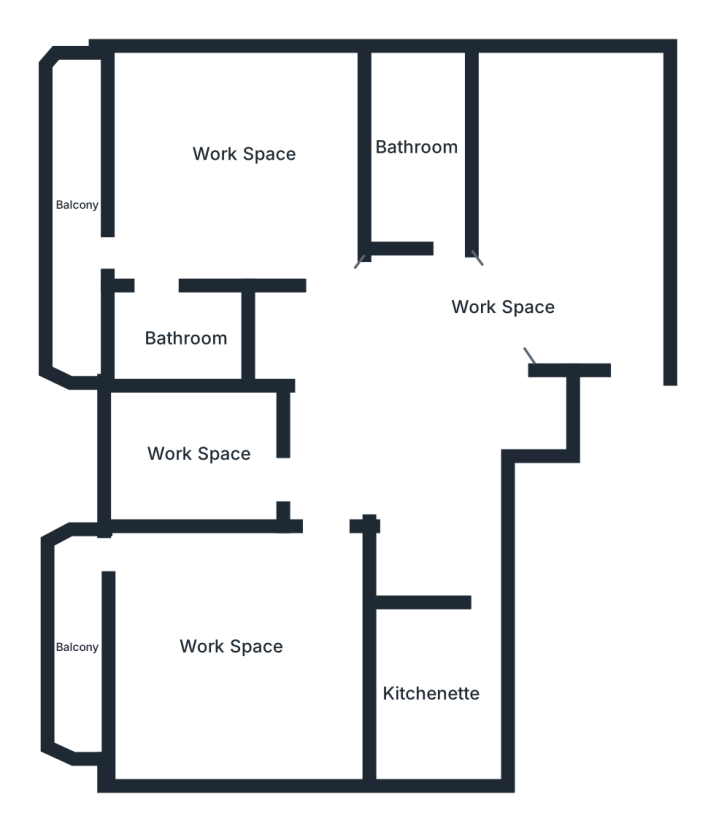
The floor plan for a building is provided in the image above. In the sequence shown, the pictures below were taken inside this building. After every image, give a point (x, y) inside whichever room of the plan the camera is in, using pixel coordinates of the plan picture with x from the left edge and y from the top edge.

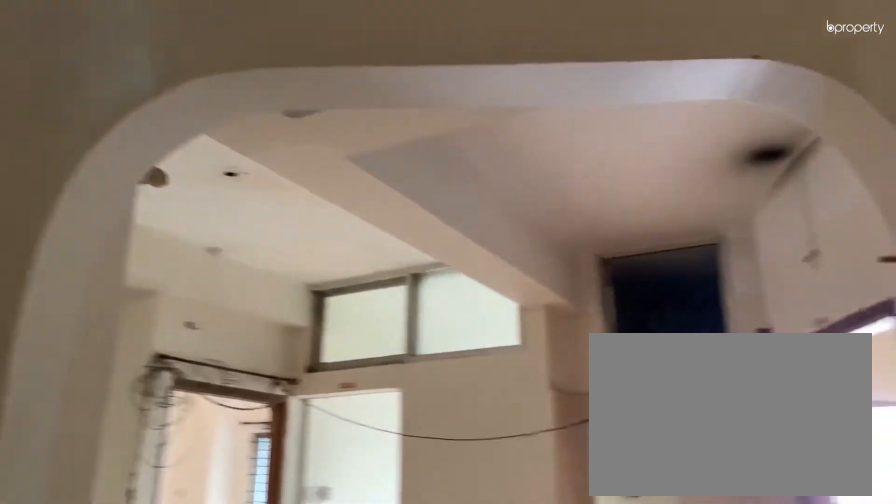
(510, 305)
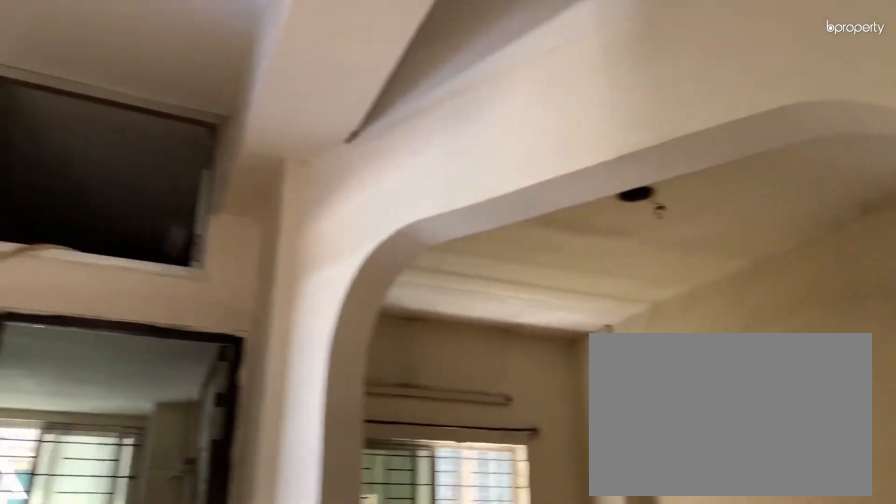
(510, 305)
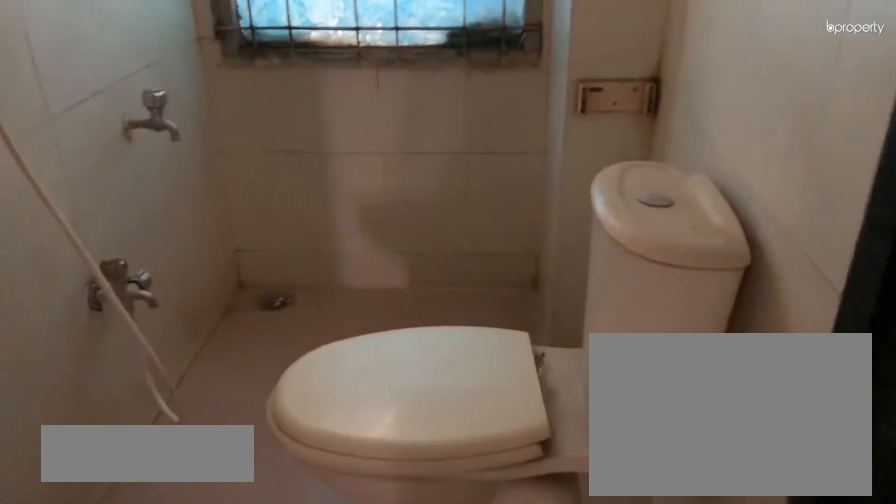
(416, 148)
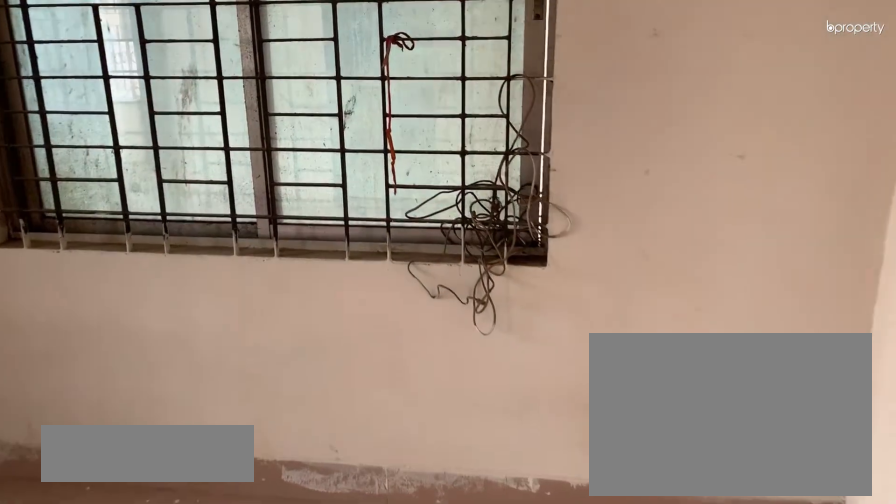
(242, 152)
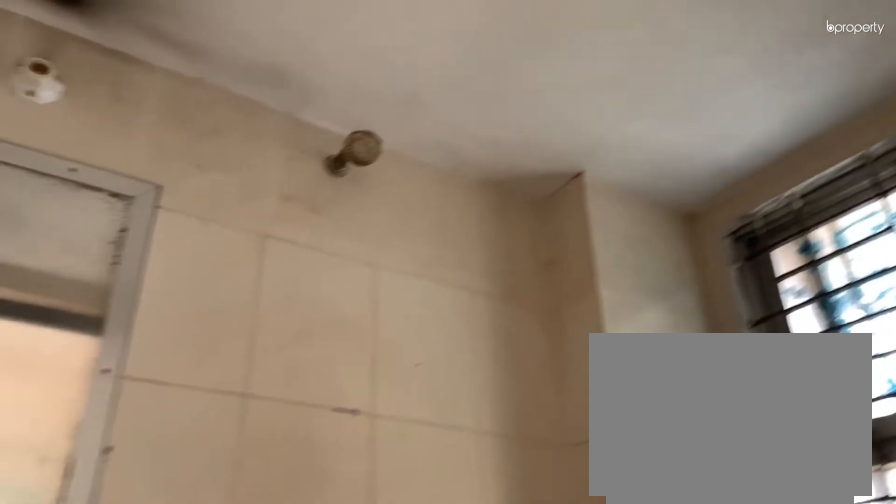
(187, 338)
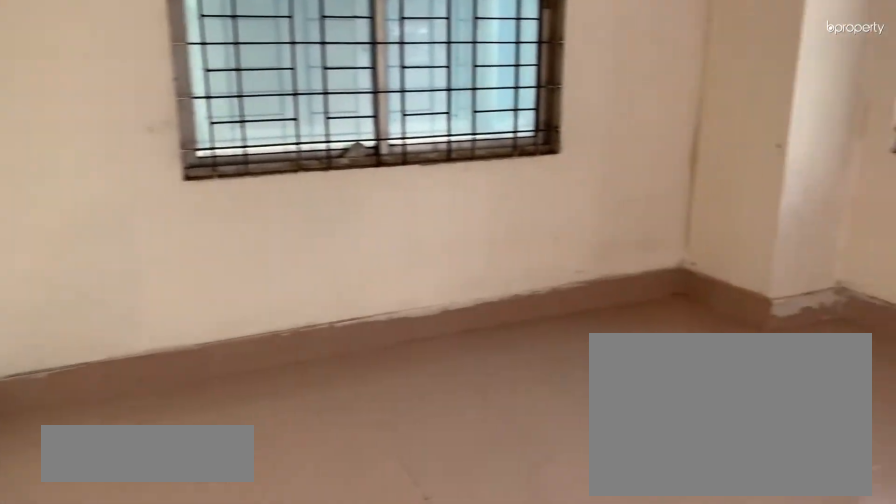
(231, 644)
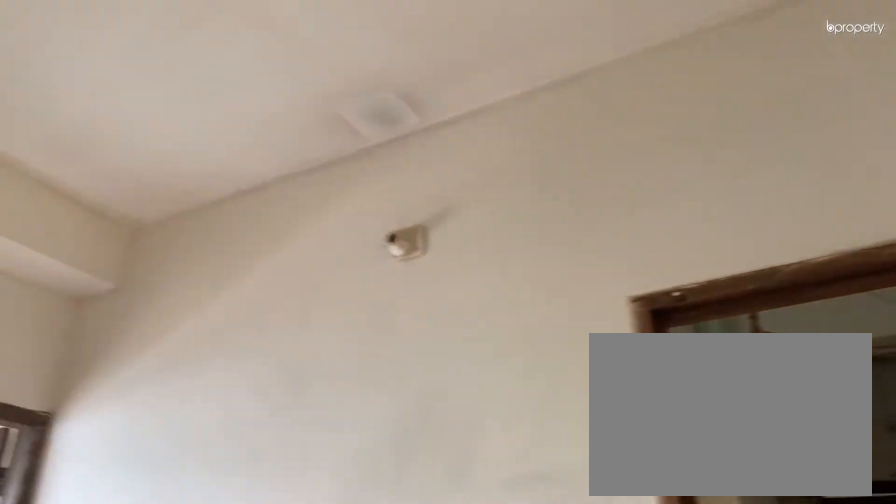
(231, 644)
